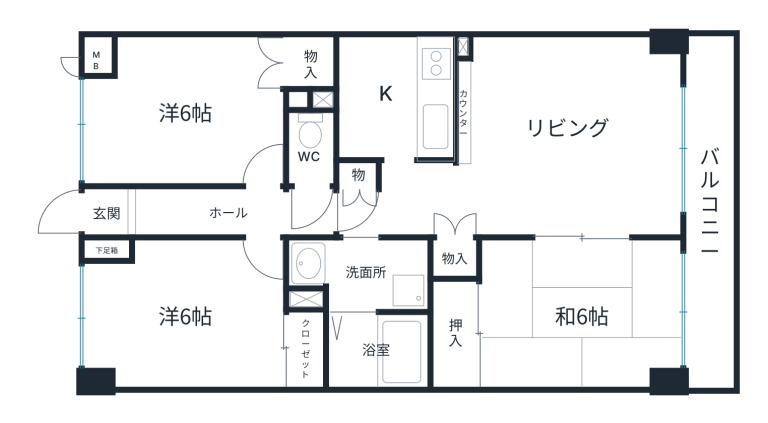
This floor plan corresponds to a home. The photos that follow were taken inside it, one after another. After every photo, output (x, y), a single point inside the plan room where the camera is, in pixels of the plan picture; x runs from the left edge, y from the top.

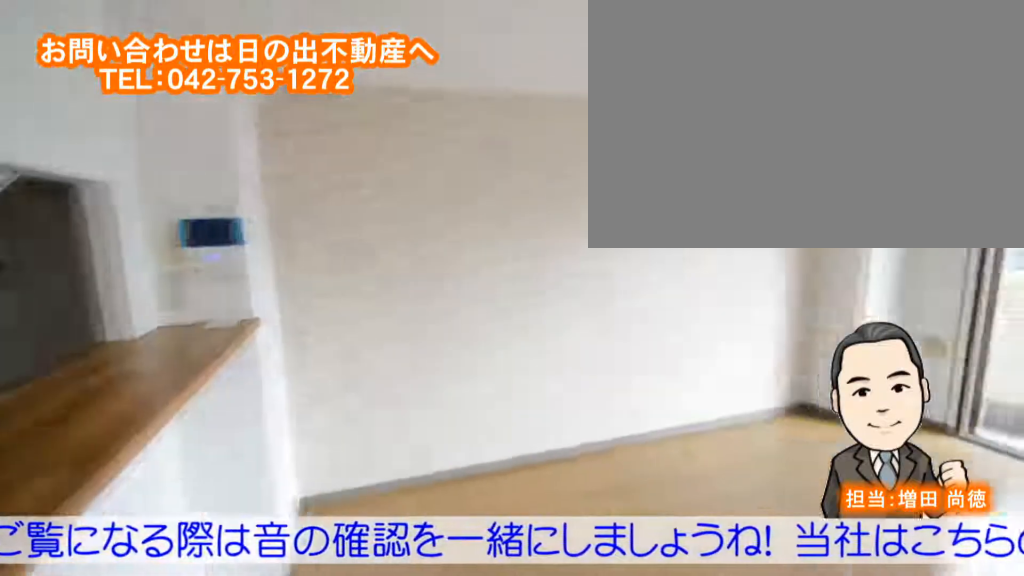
(560, 162)
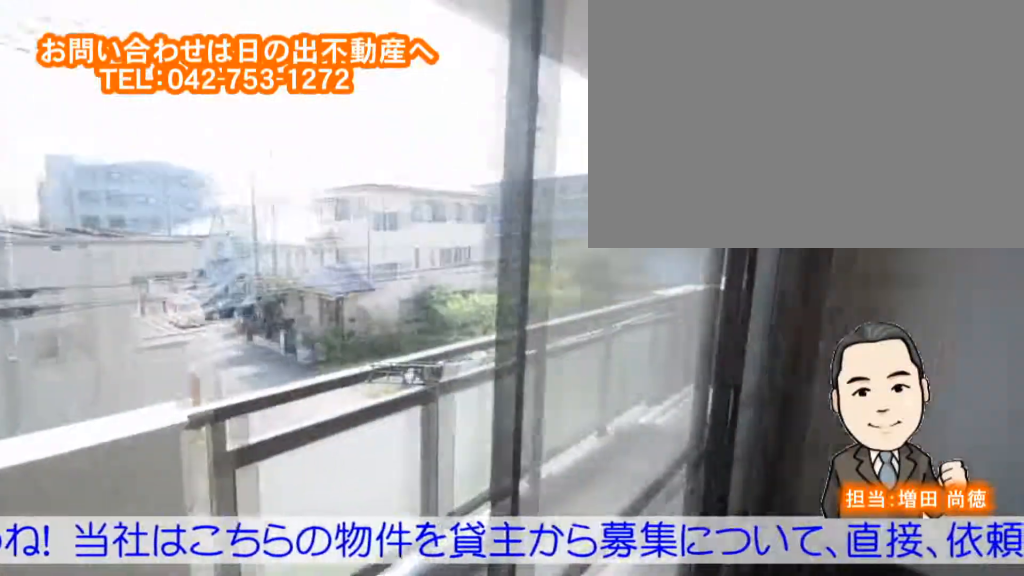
(562, 162)
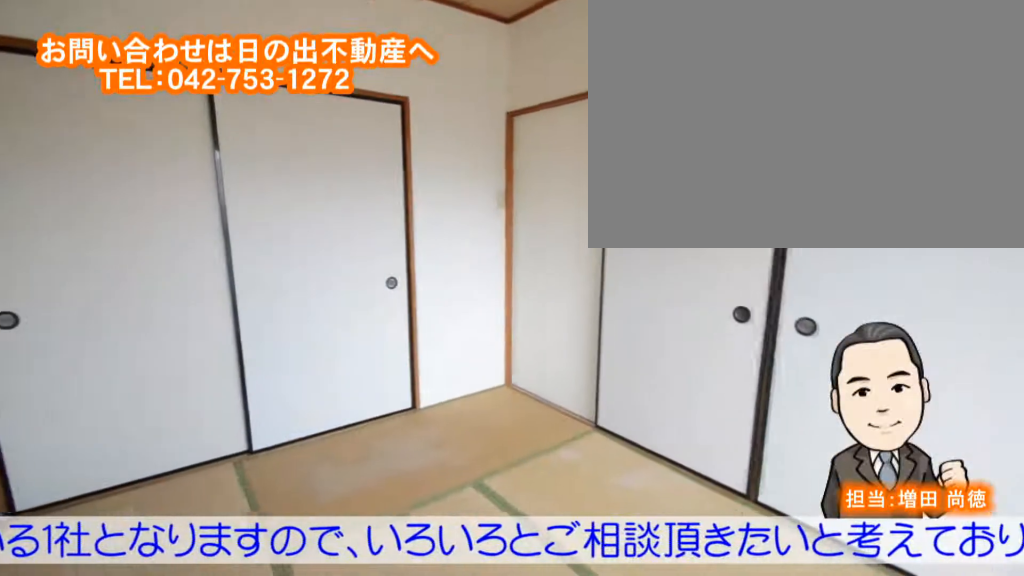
(530, 305)
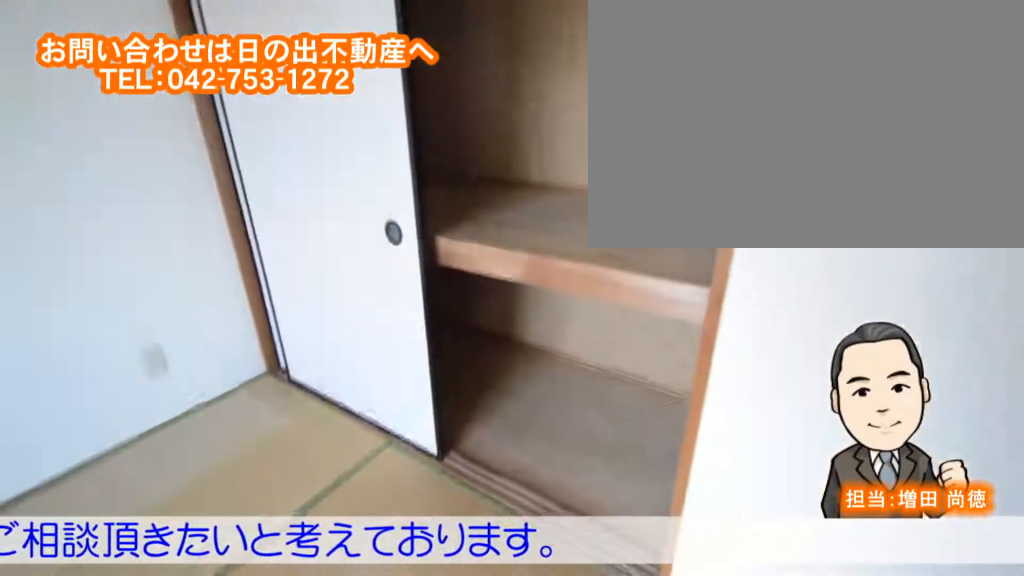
(530, 305)
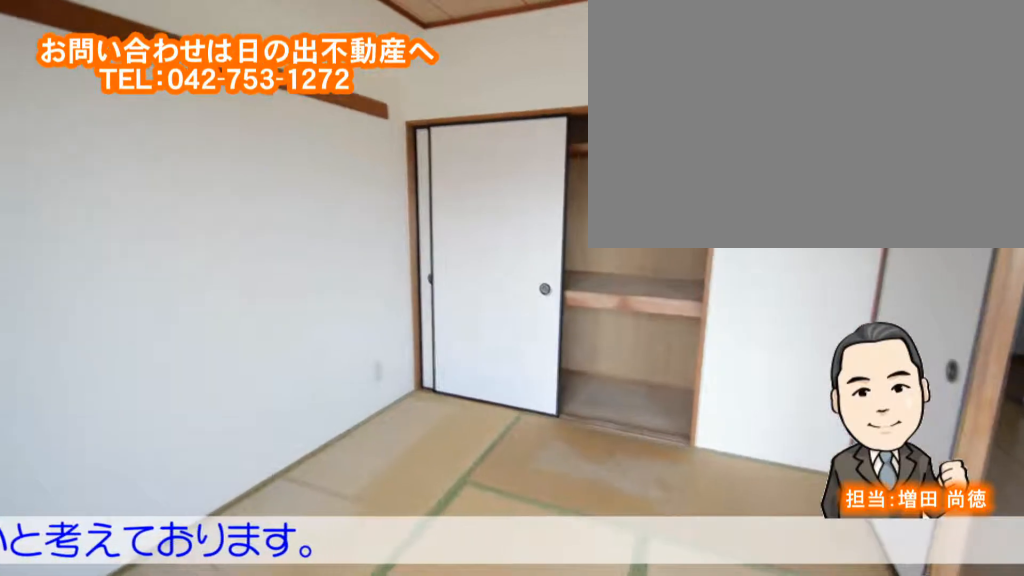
(530, 305)
